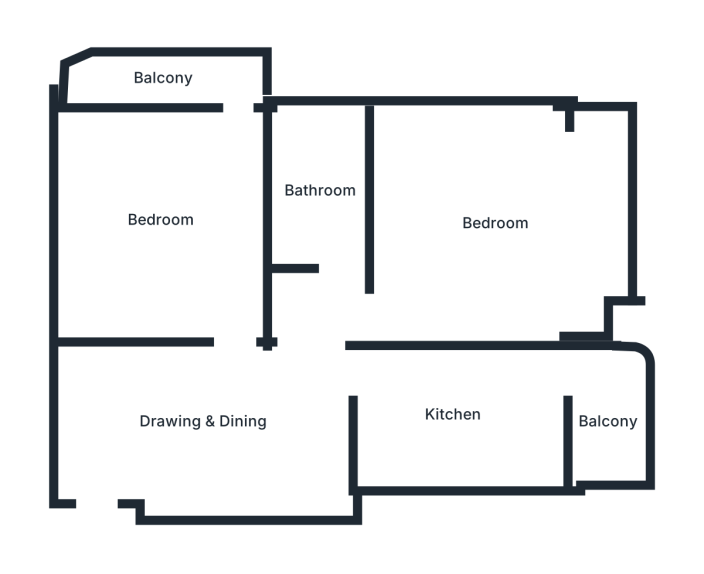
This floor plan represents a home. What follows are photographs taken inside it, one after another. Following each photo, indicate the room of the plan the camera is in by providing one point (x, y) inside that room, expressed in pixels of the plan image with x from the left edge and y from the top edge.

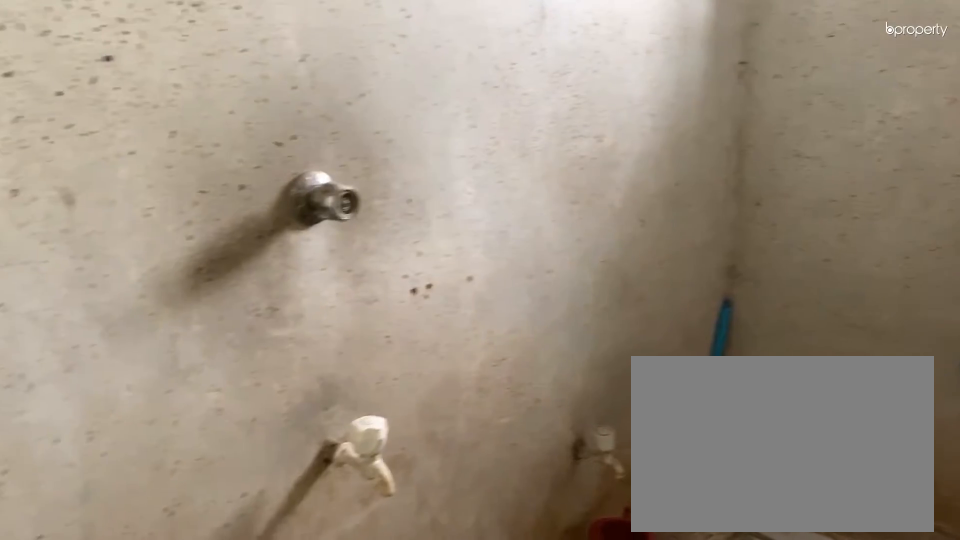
(321, 191)
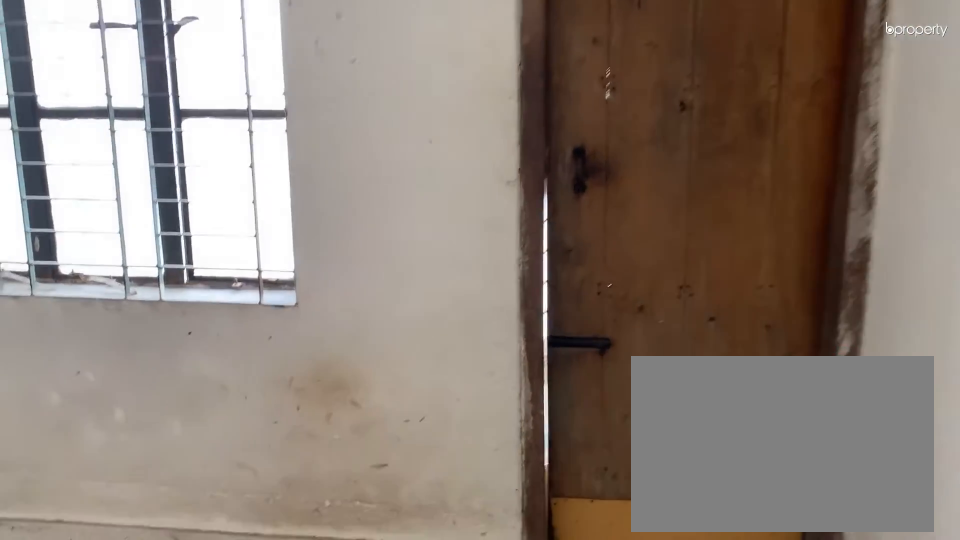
(160, 222)
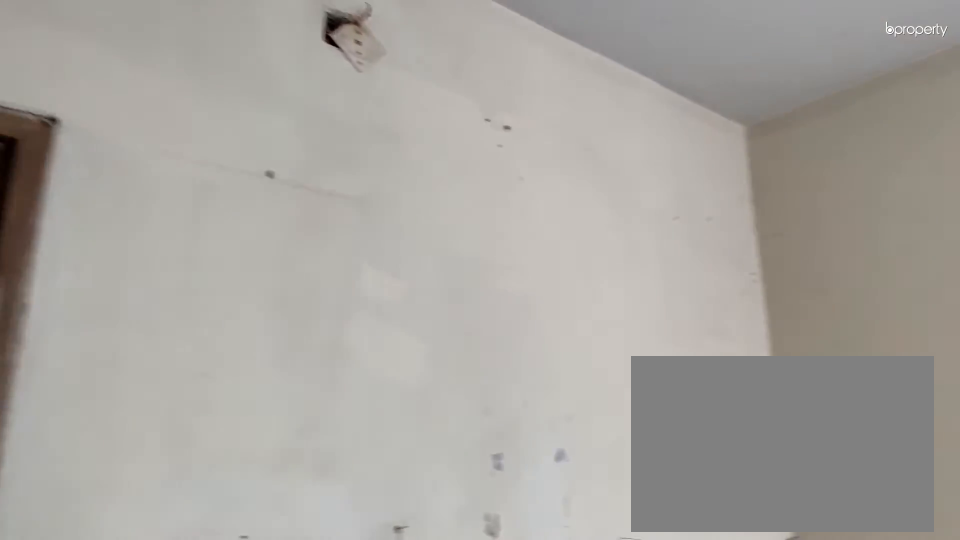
(160, 222)
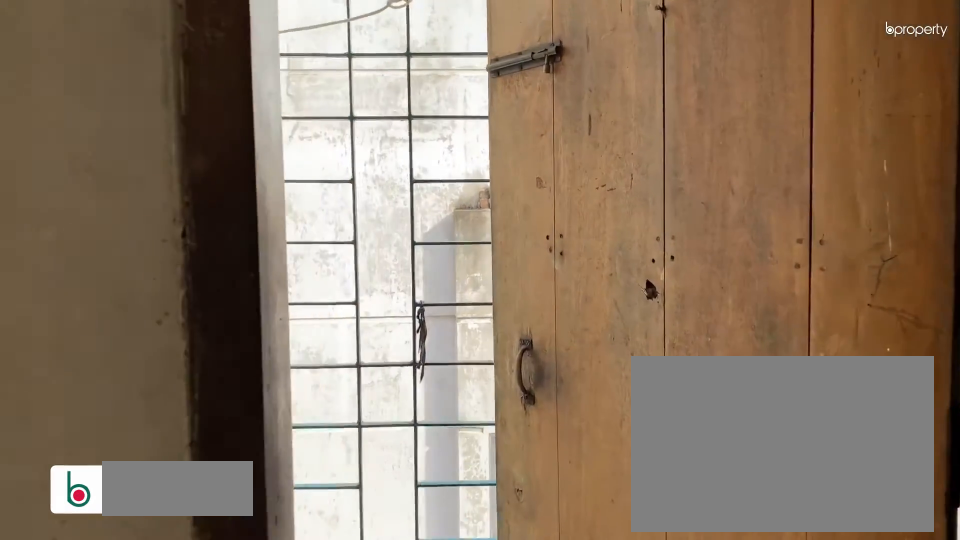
(163, 79)
